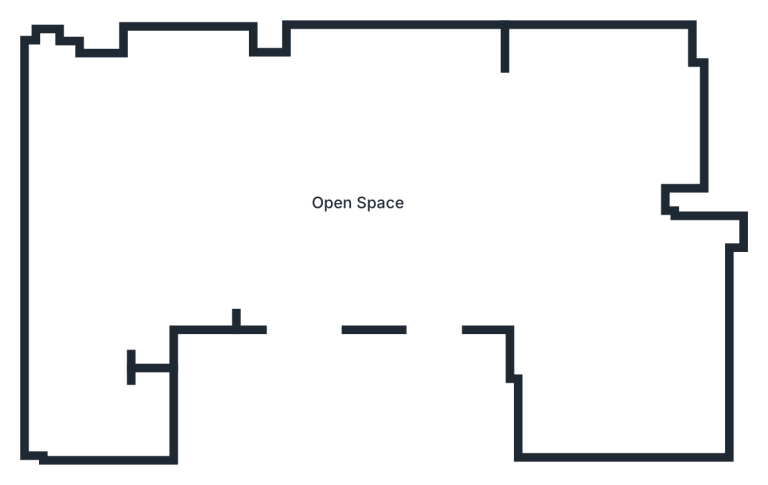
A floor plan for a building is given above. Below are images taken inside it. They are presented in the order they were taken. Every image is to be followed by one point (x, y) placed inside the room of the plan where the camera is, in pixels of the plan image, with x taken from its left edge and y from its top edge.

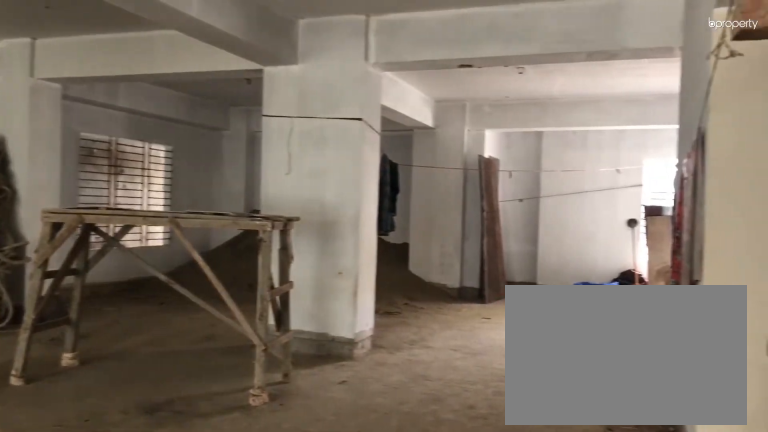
(358, 204)
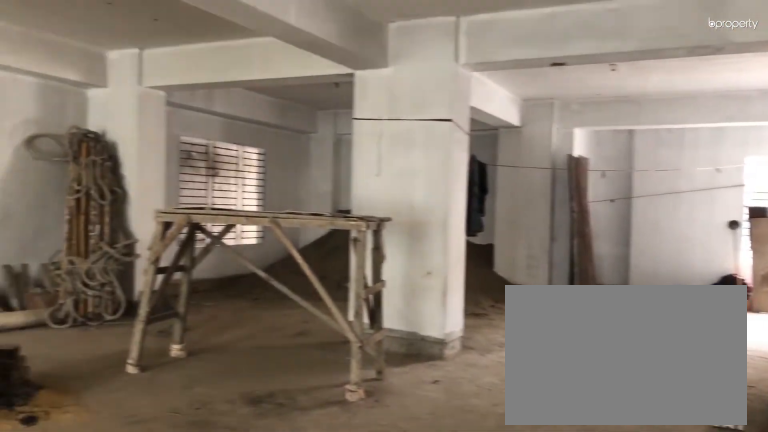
(358, 204)
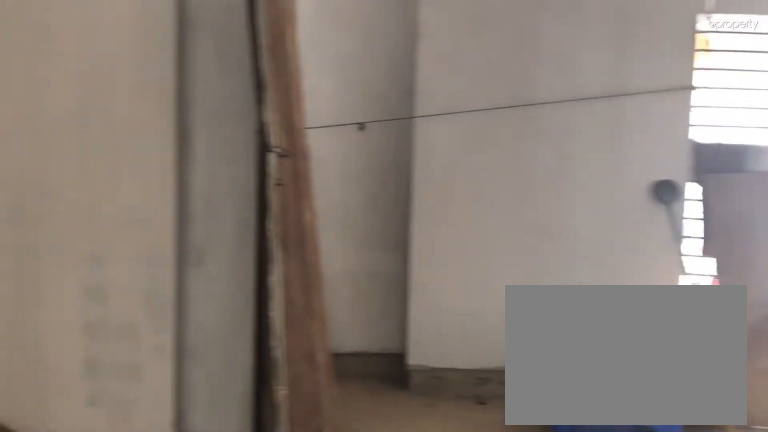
(557, 176)
